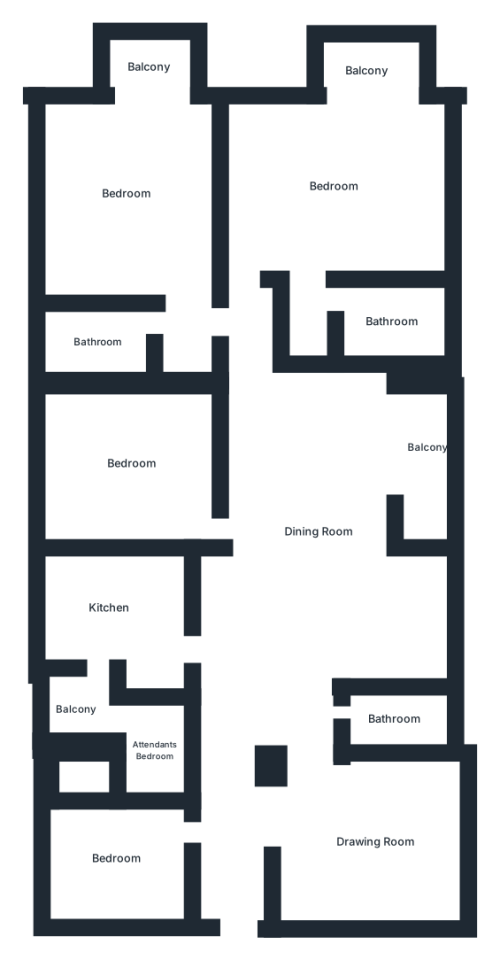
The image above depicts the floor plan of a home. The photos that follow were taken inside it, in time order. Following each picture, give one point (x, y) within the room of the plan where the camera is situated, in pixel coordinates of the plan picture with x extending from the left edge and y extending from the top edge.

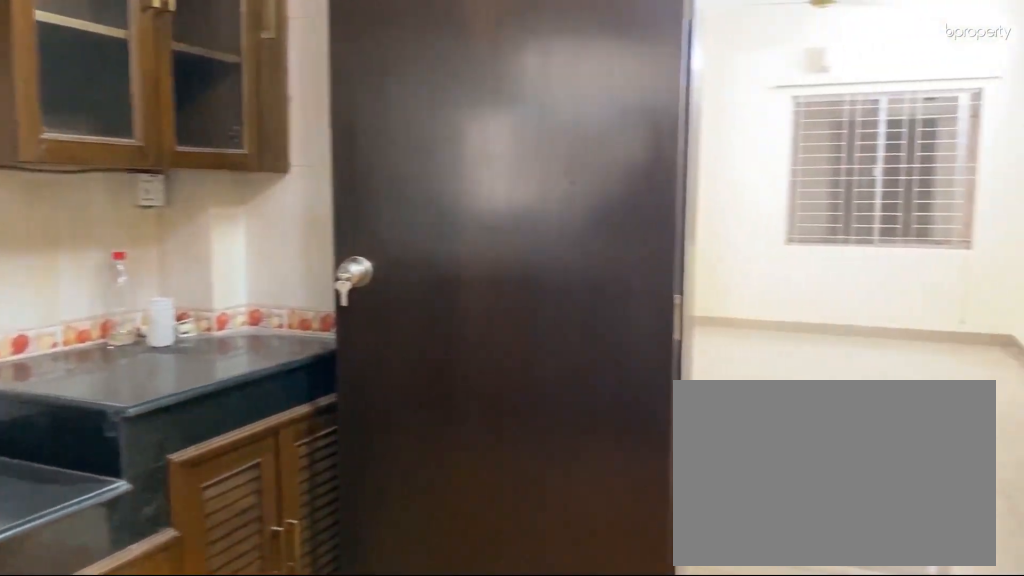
(111, 606)
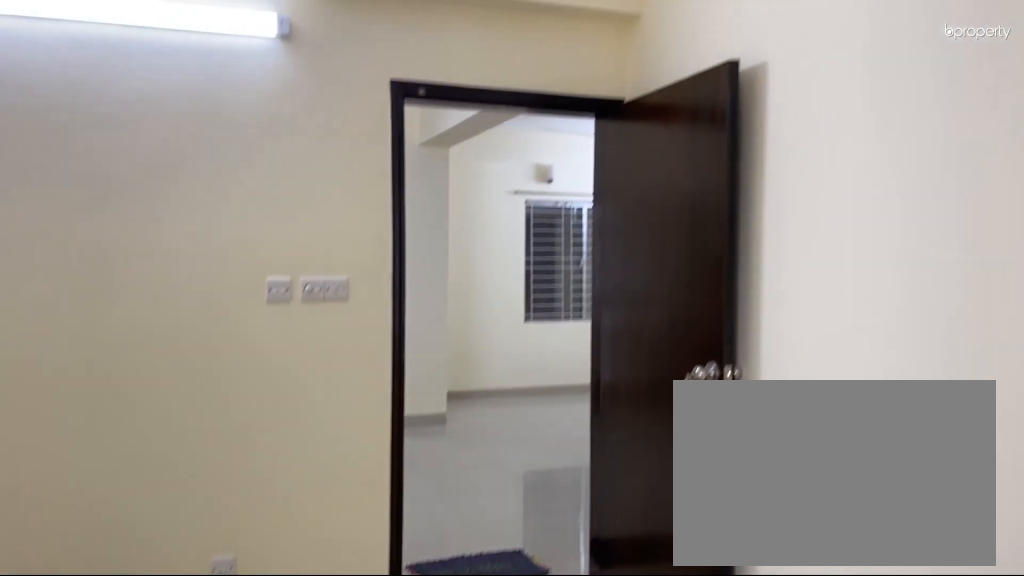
(132, 464)
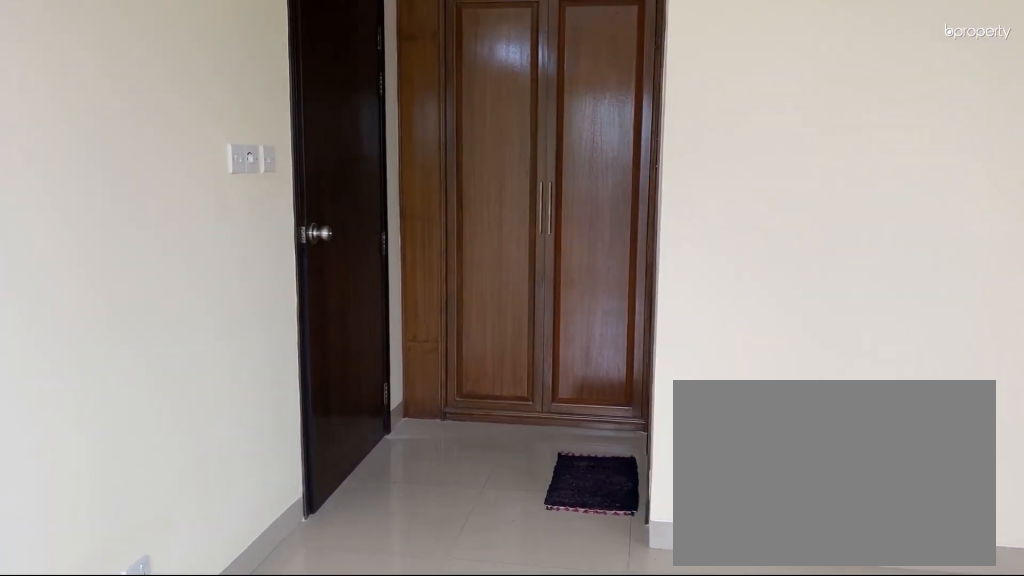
(125, 200)
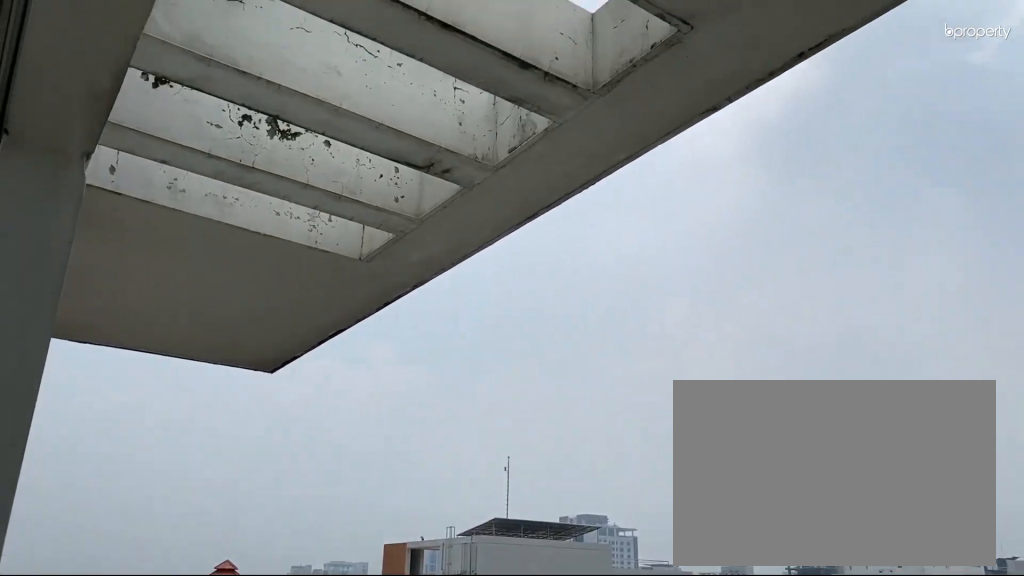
(150, 67)
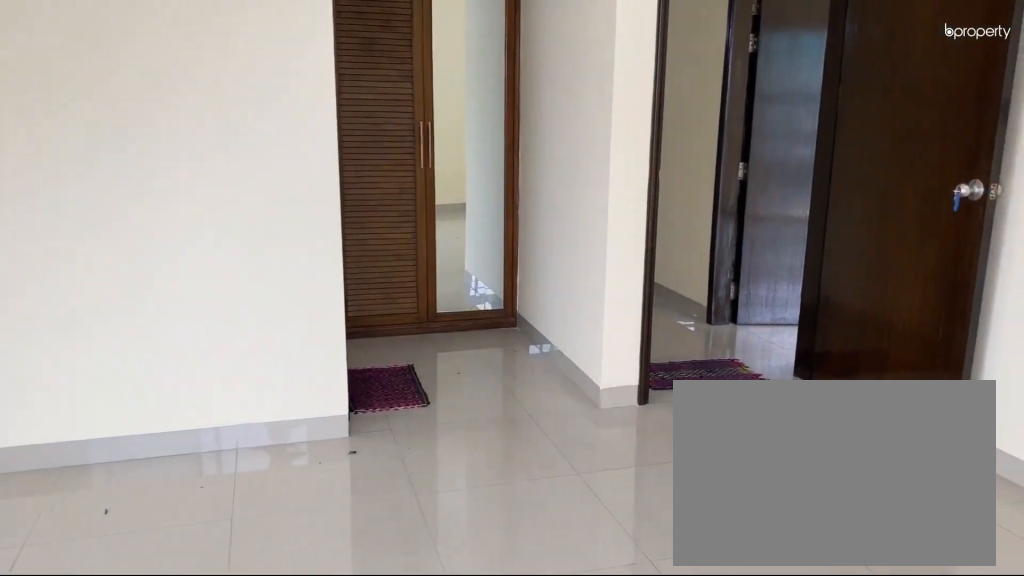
(333, 186)
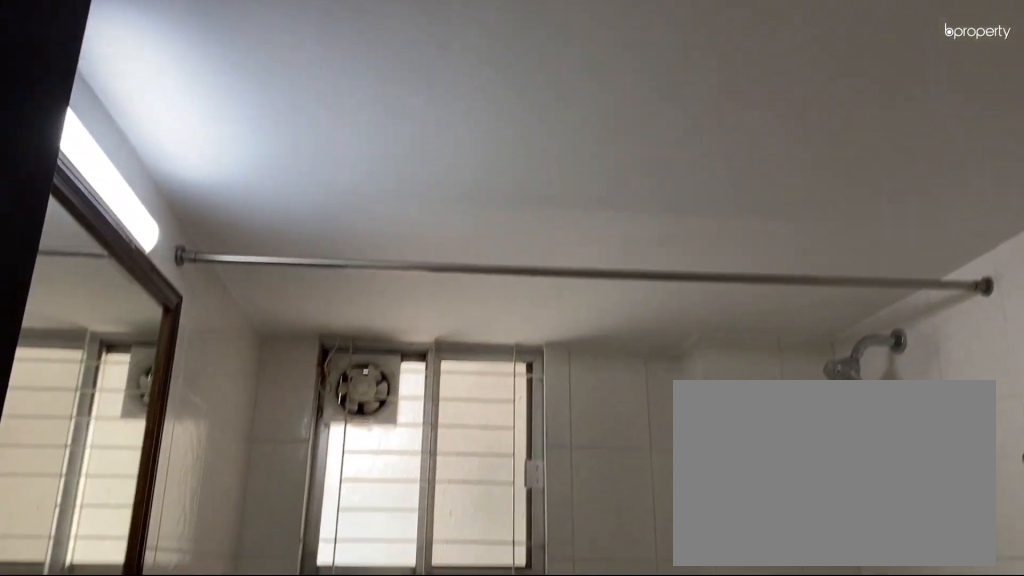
(389, 321)
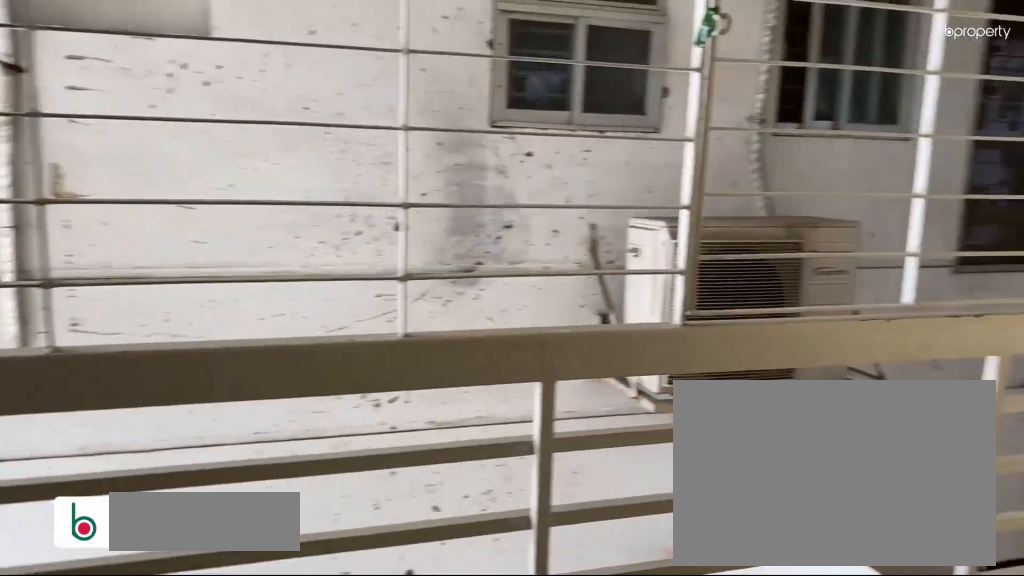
(424, 446)
